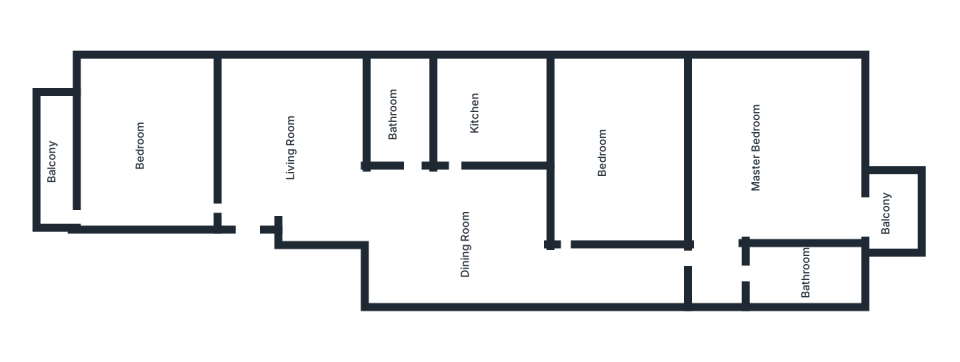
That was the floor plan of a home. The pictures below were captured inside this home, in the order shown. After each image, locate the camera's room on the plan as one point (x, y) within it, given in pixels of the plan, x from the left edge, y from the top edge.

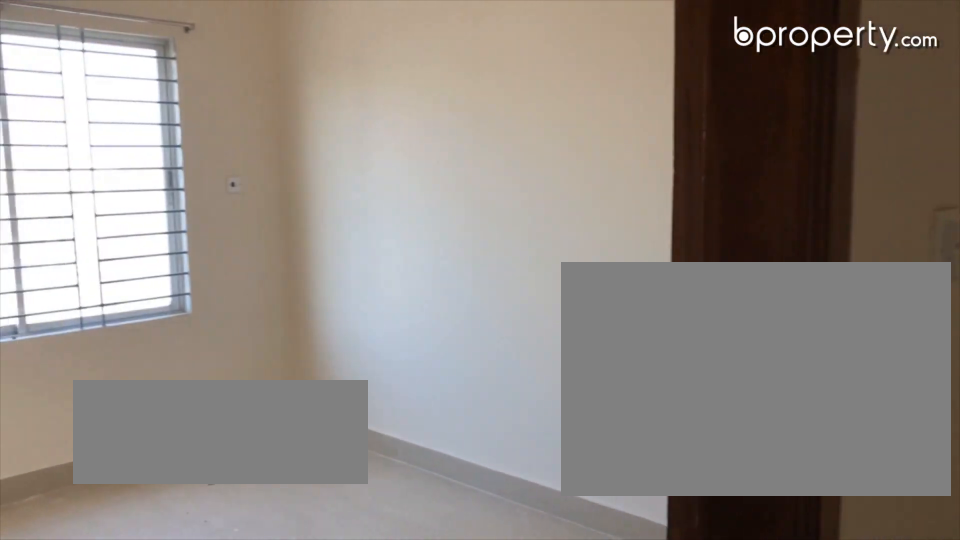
(626, 144)
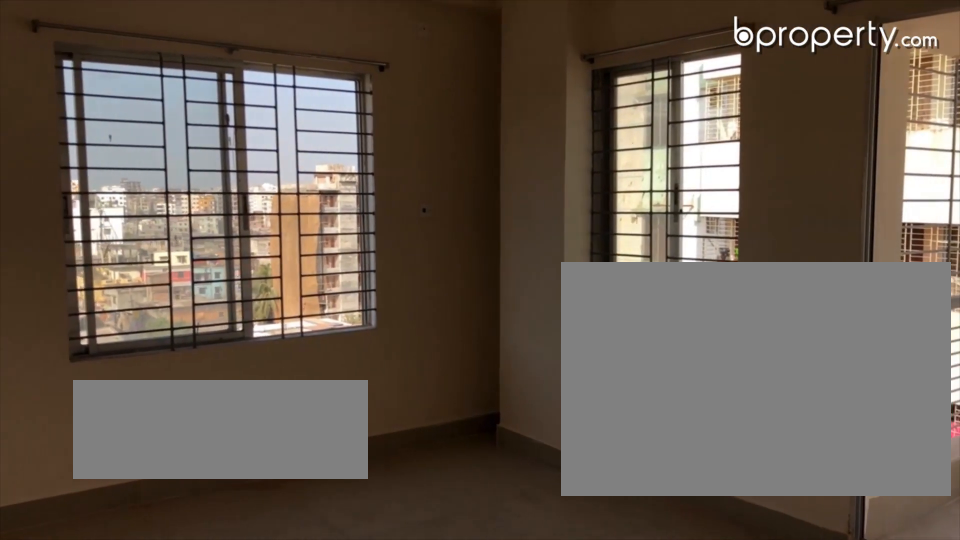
(787, 160)
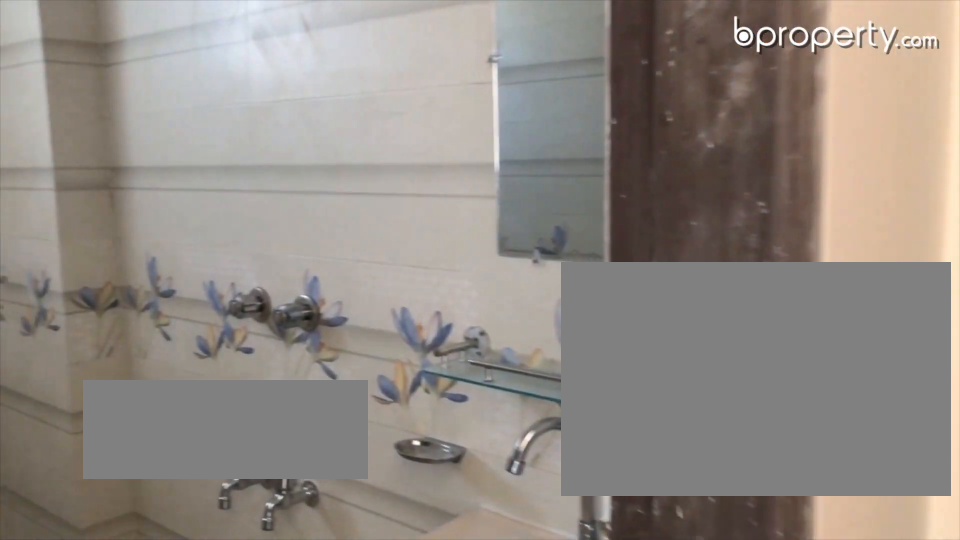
(786, 275)
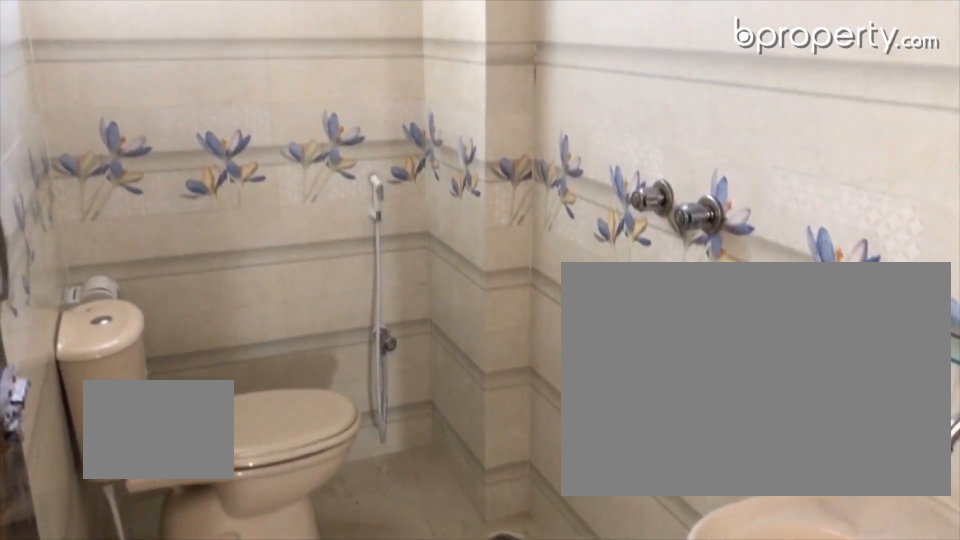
(786, 275)
